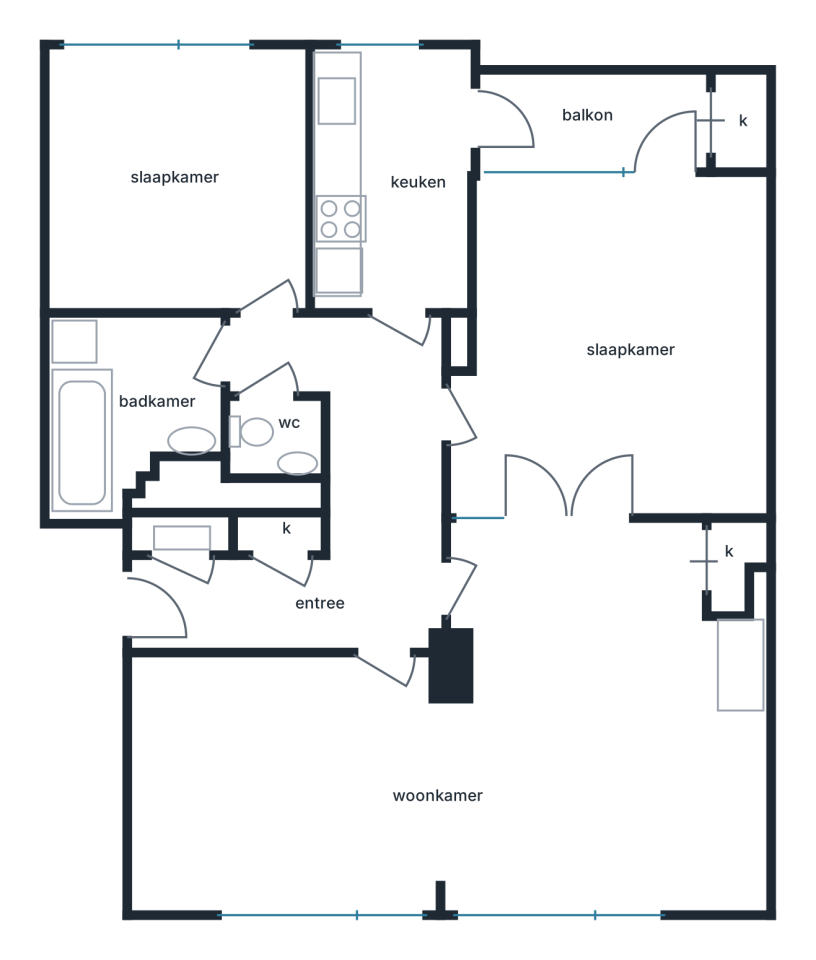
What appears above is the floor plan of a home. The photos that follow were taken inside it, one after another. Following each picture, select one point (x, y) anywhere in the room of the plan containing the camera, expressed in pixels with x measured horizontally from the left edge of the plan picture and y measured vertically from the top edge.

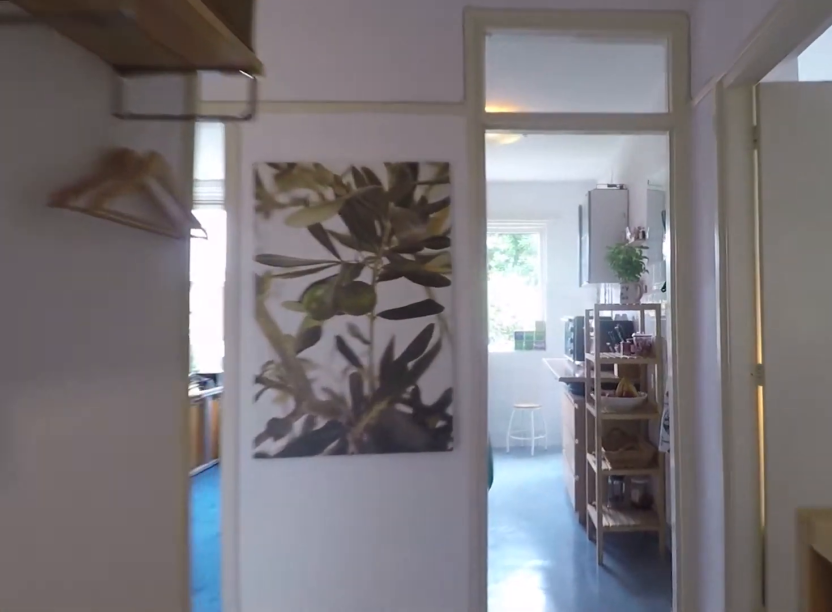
(336, 497)
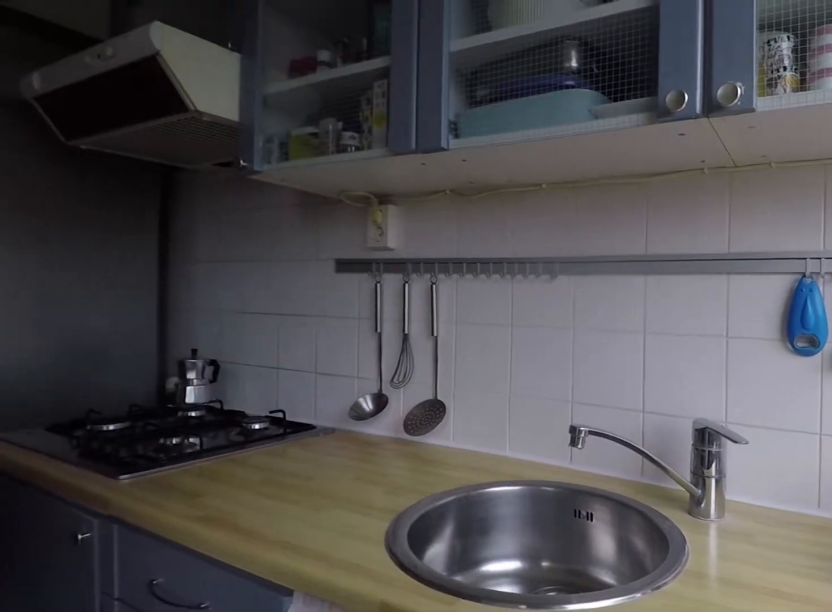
(342, 165)
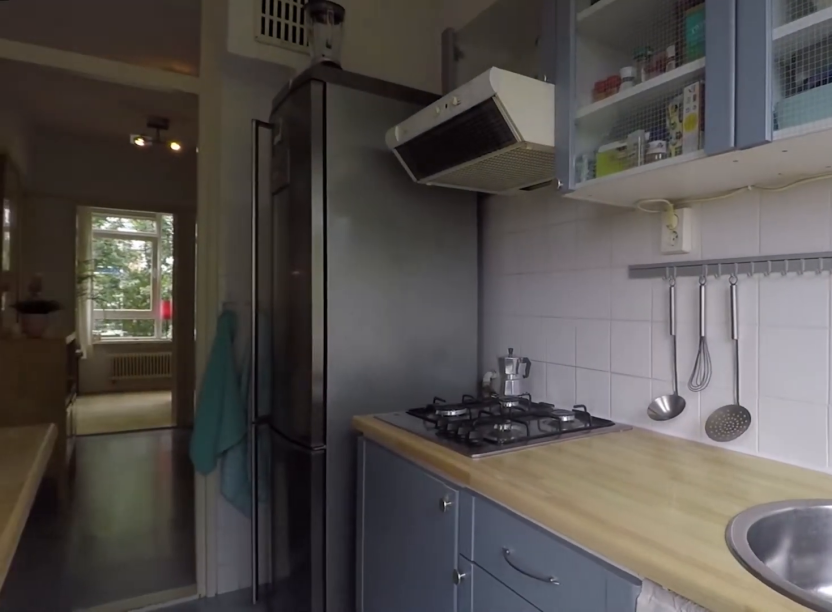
(342, 165)
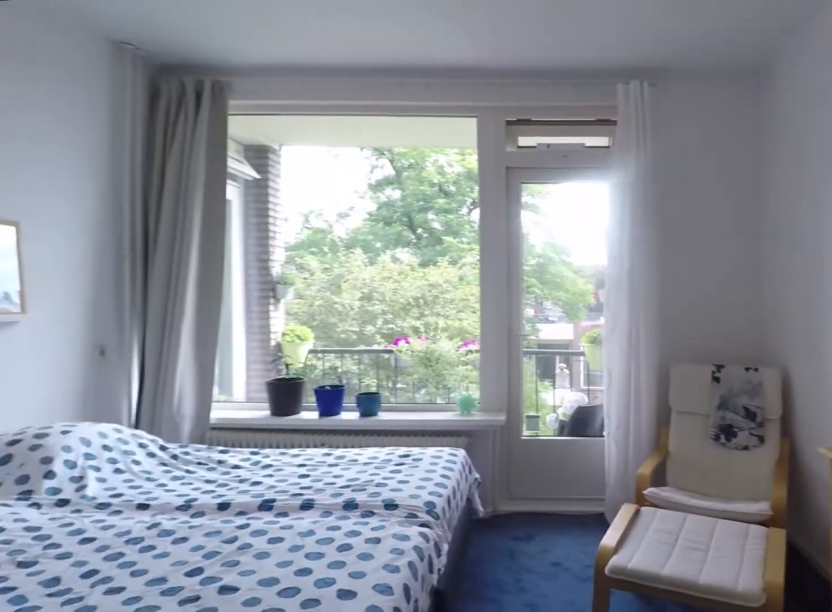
(614, 349)
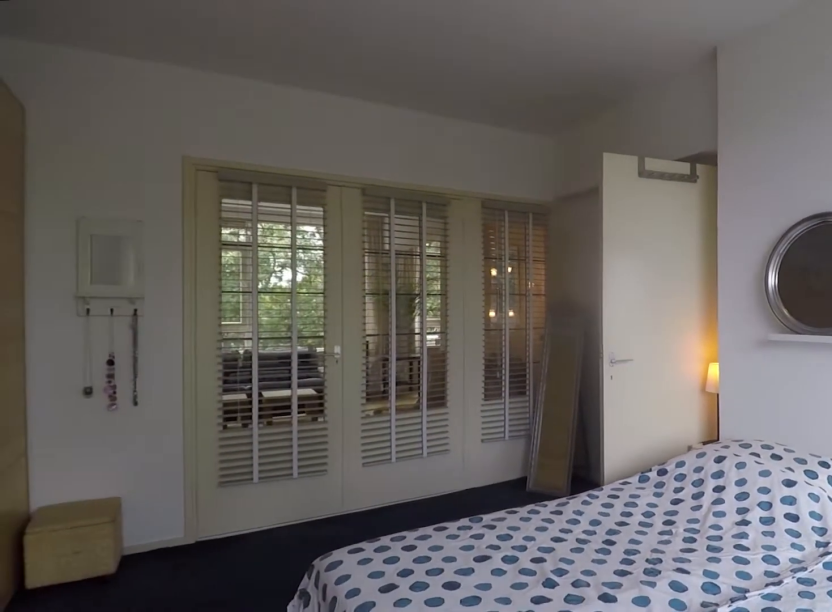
(614, 349)
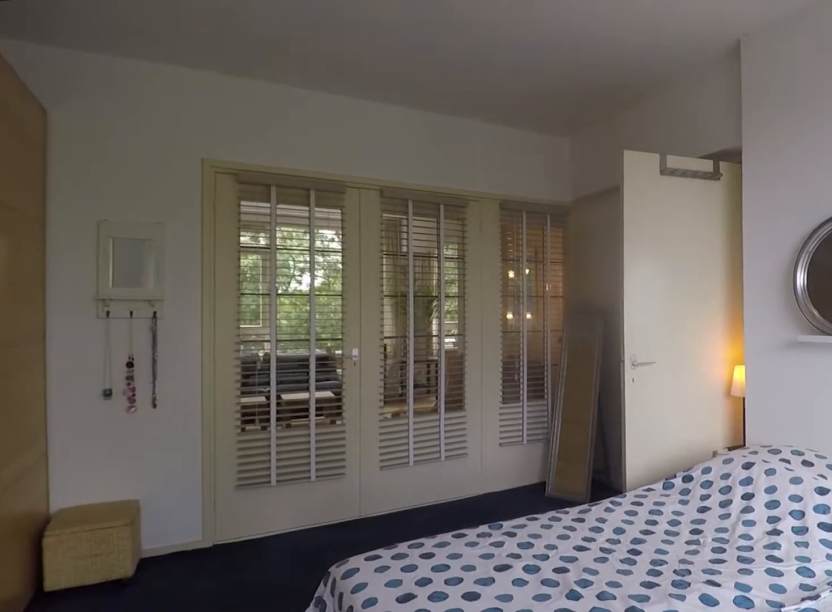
(614, 349)
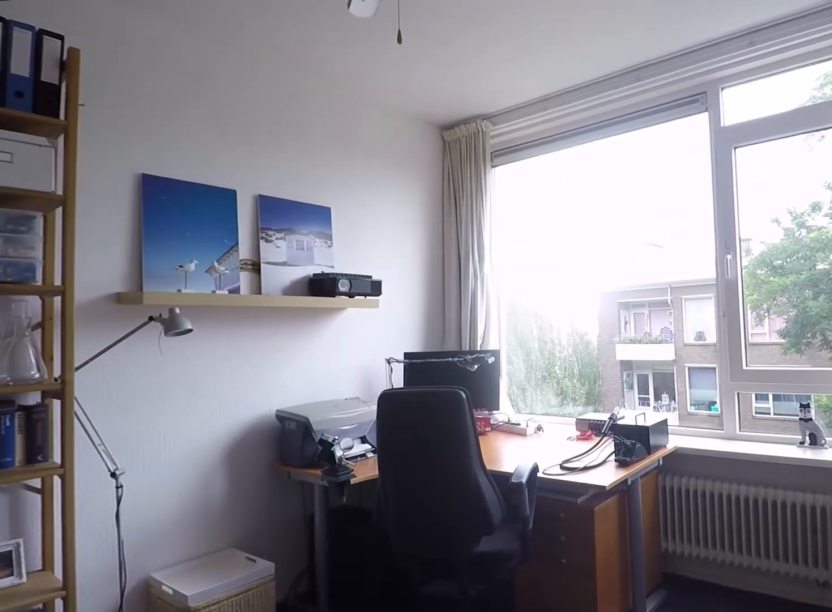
(181, 180)
